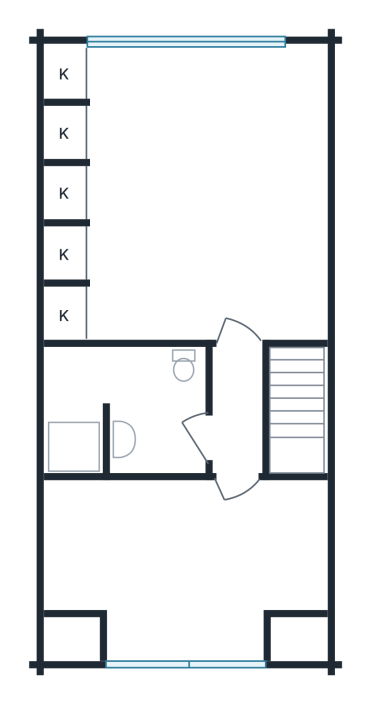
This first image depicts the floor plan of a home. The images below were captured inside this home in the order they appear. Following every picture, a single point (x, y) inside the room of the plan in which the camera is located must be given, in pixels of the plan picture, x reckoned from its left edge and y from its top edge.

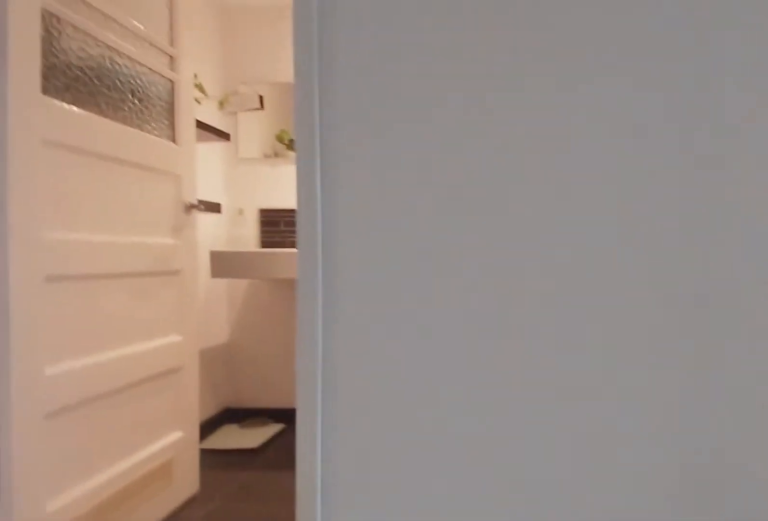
(245, 413)
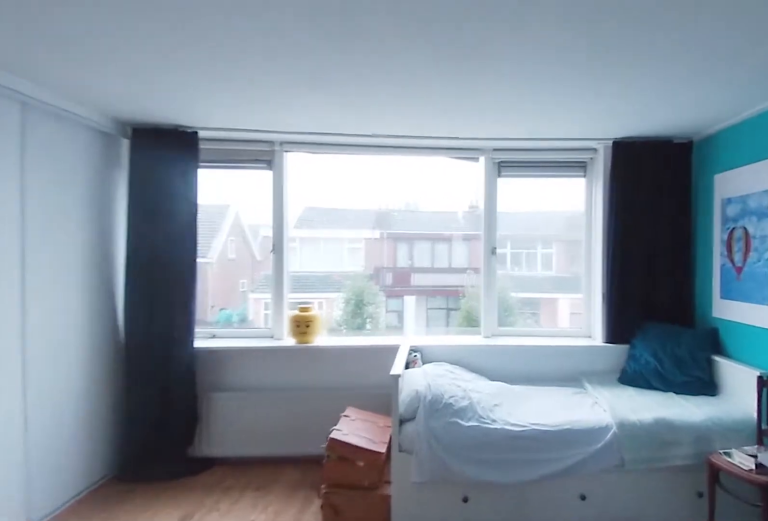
(191, 126)
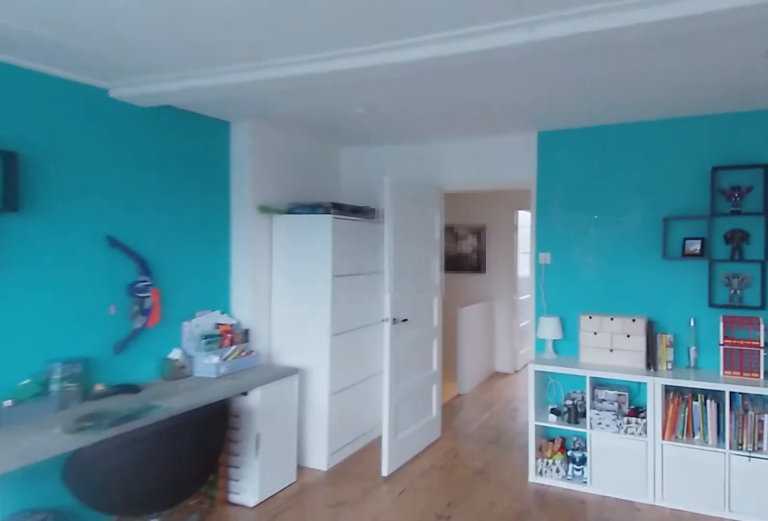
(191, 126)
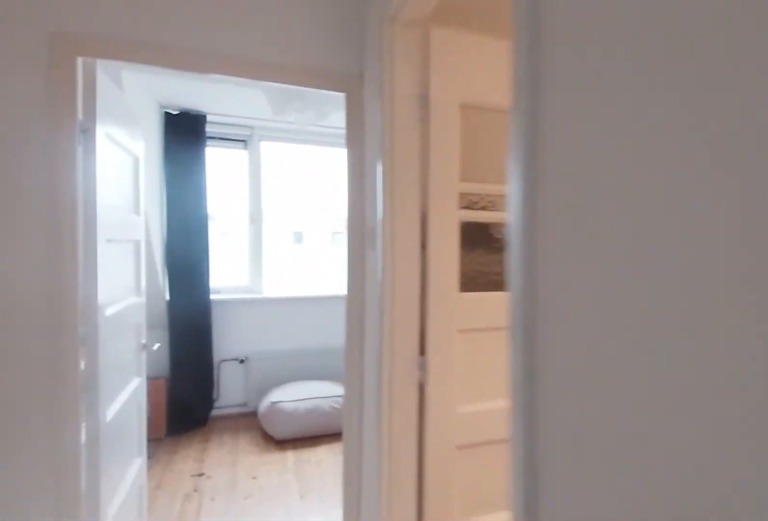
(245, 413)
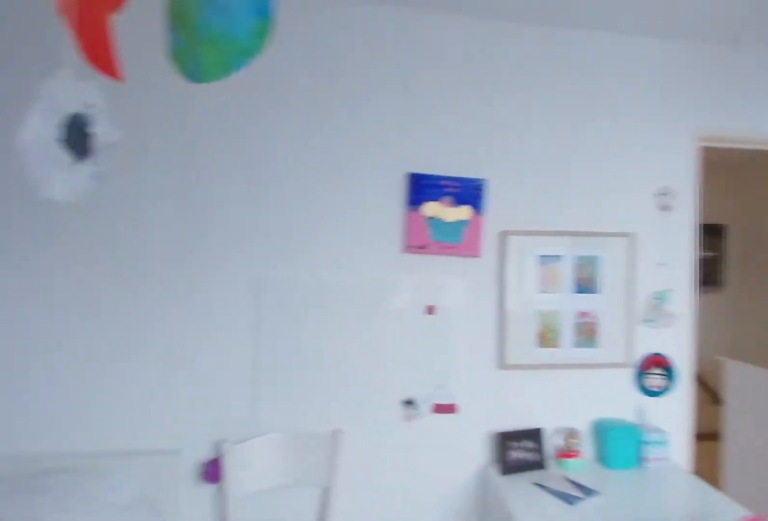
(186, 561)
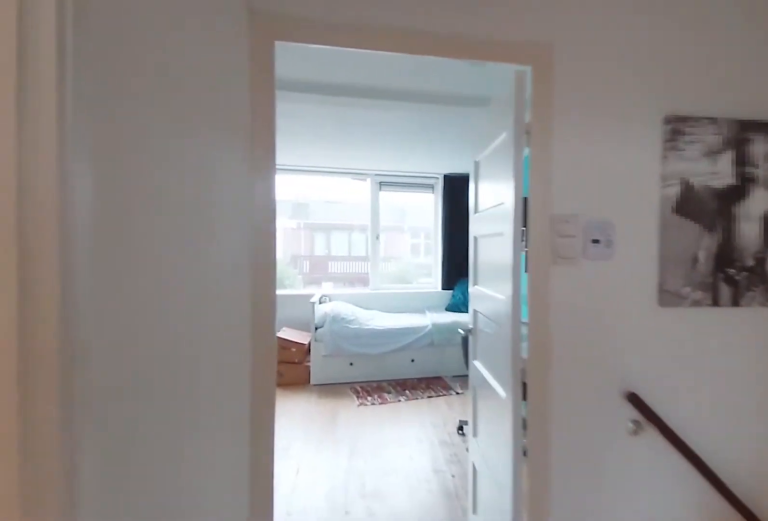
(245, 413)
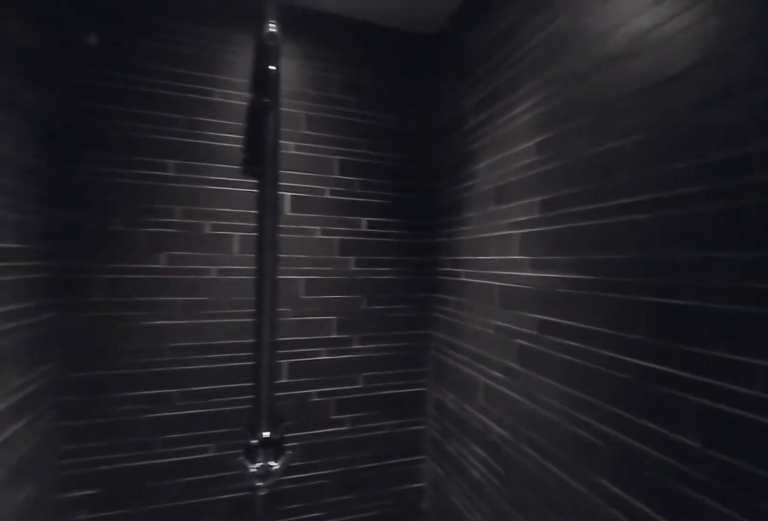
(98, 422)
